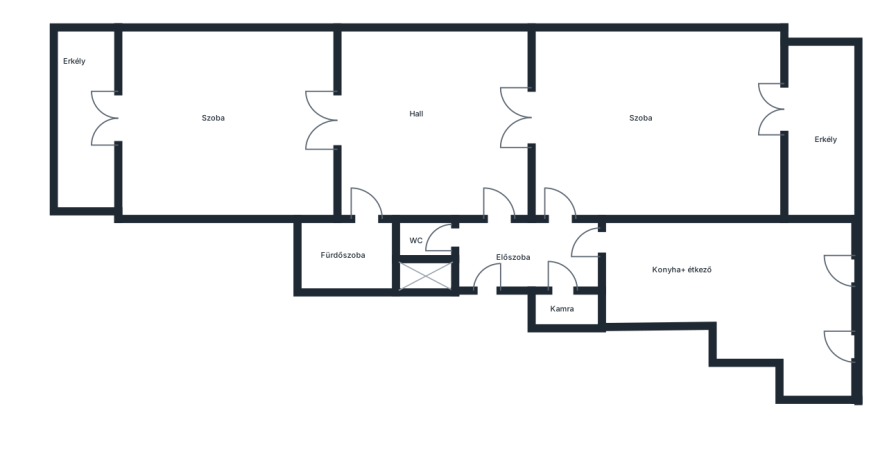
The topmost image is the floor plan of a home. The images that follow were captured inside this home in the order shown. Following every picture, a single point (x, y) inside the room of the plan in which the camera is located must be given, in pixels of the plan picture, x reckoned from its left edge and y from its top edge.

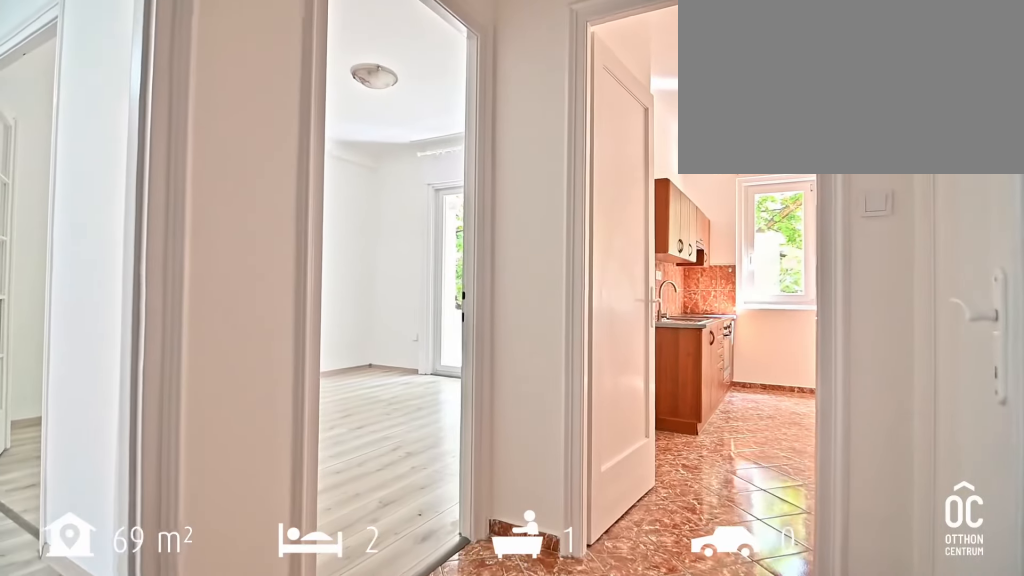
(524, 252)
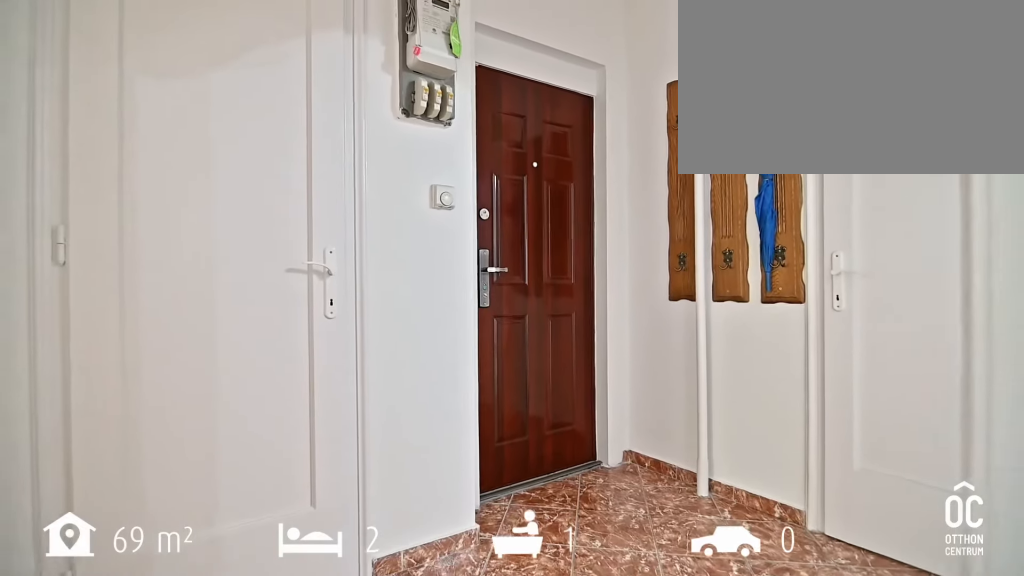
(524, 252)
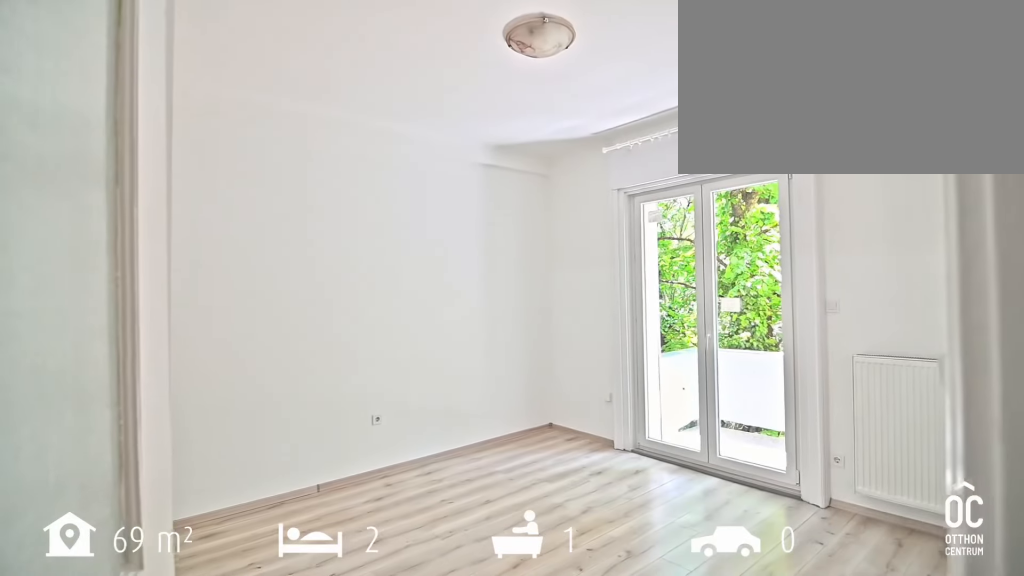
(651, 125)
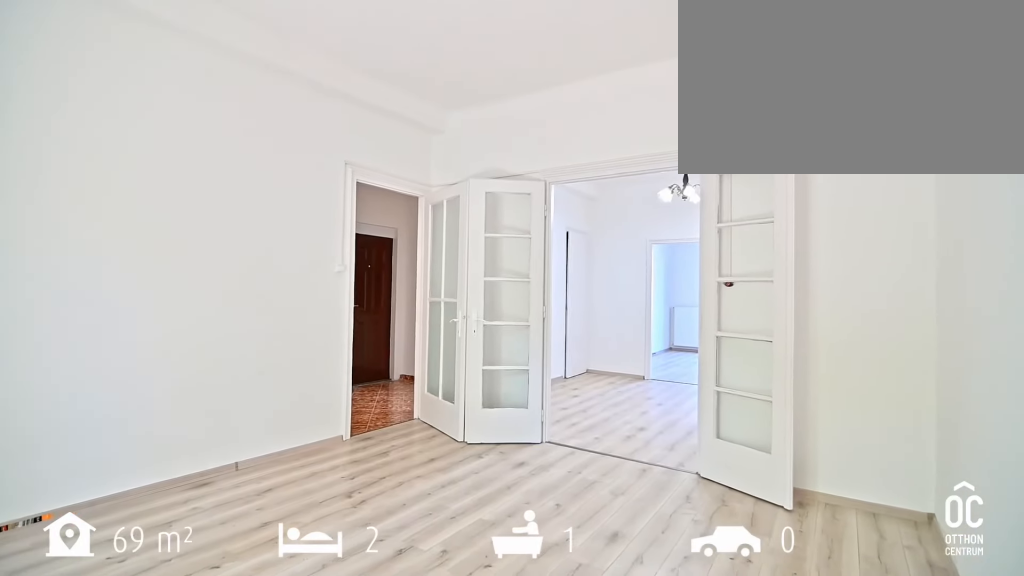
(651, 125)
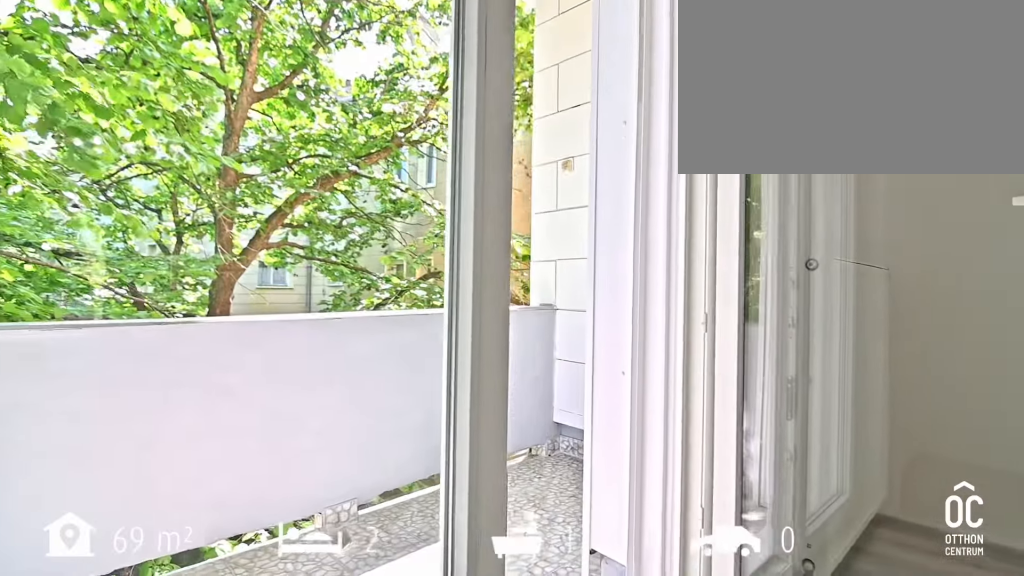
(817, 125)
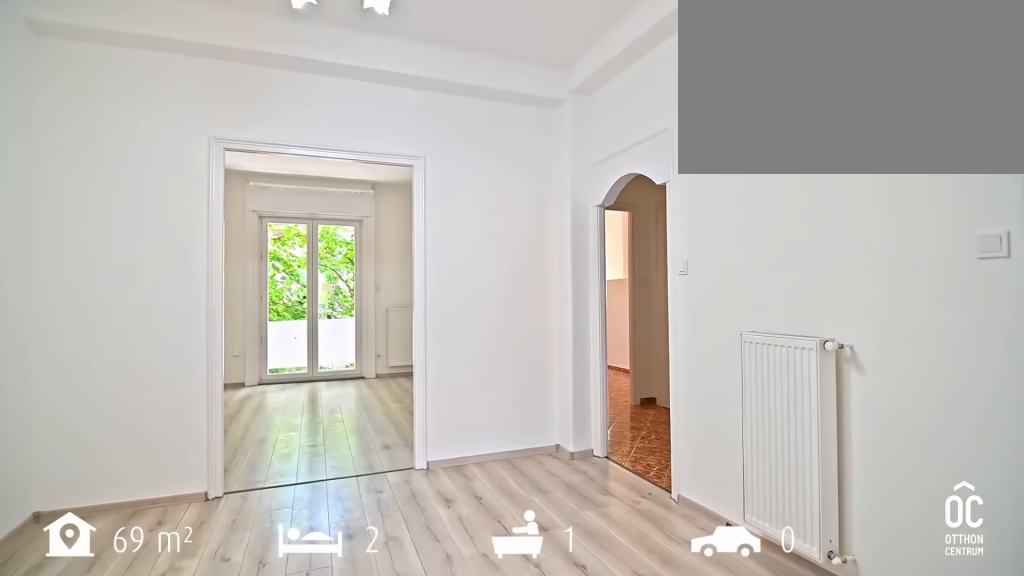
(430, 127)
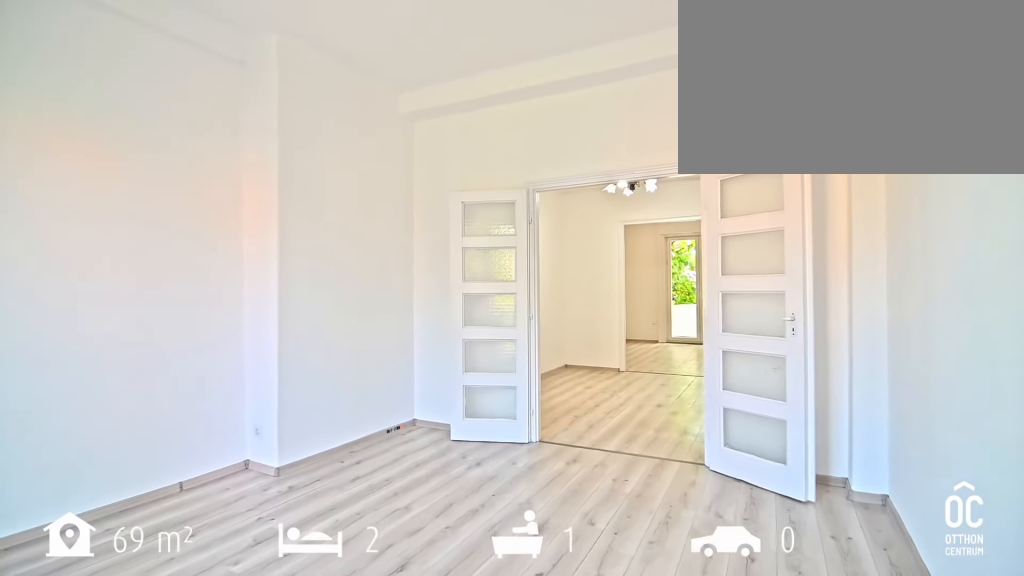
(222, 125)
